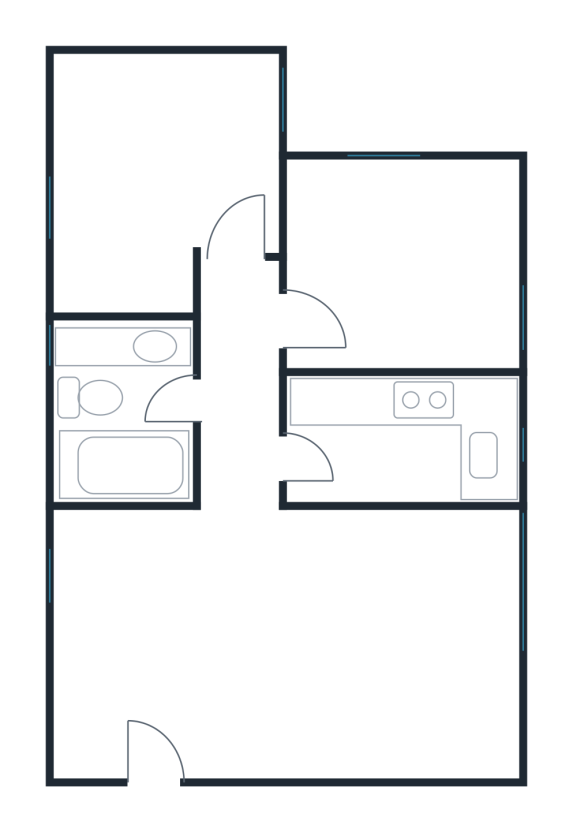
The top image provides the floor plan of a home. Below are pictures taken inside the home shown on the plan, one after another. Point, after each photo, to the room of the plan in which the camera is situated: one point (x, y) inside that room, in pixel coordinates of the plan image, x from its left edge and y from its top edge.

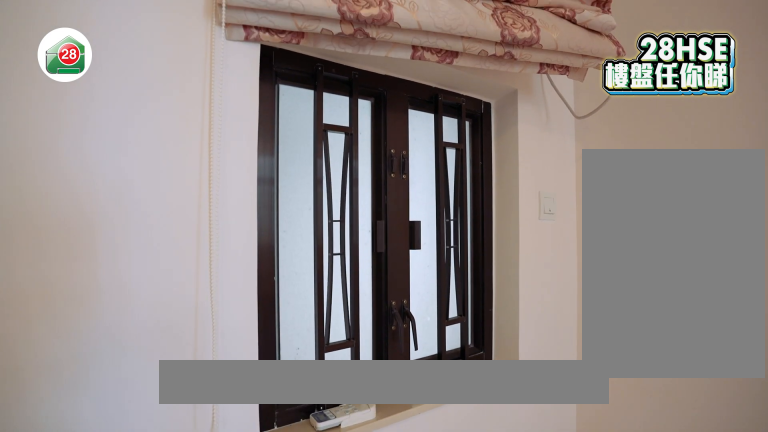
(252, 641)
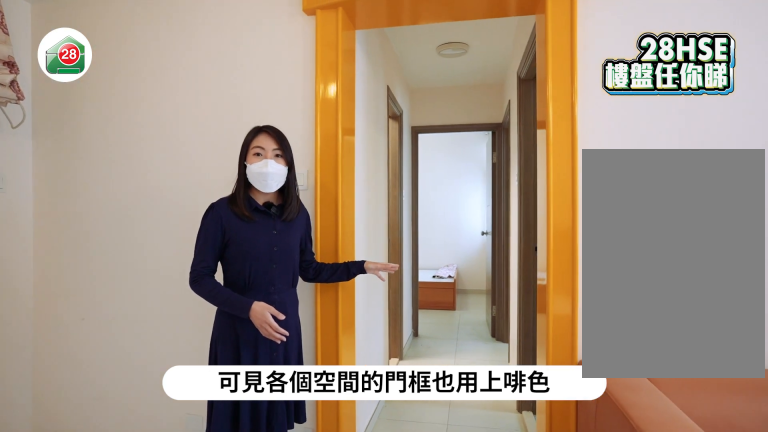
(253, 641)
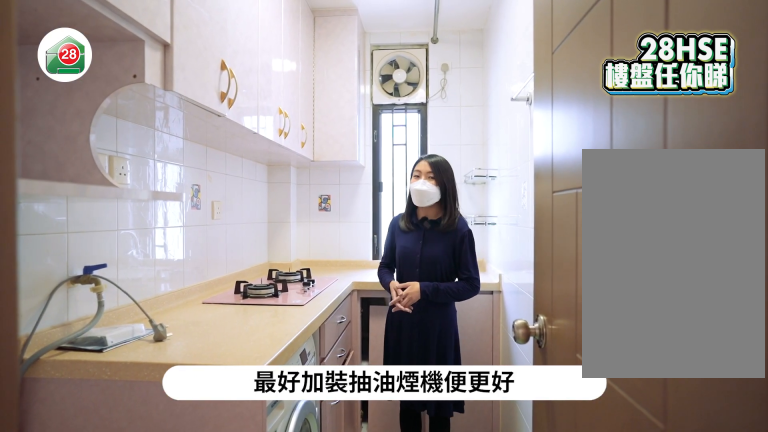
(360, 438)
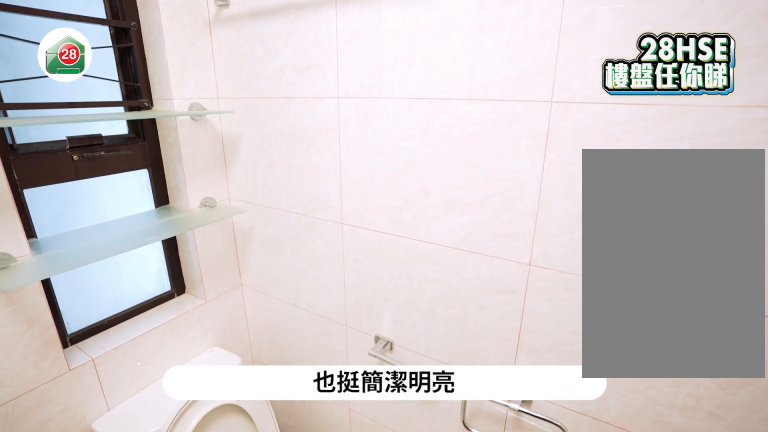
(143, 418)
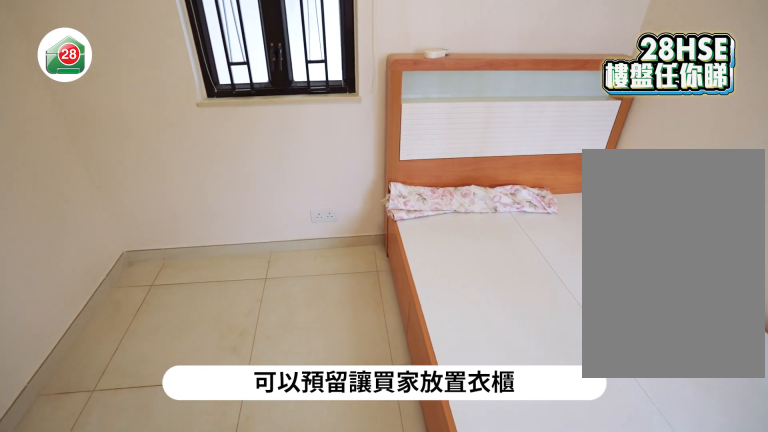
(143, 161)
